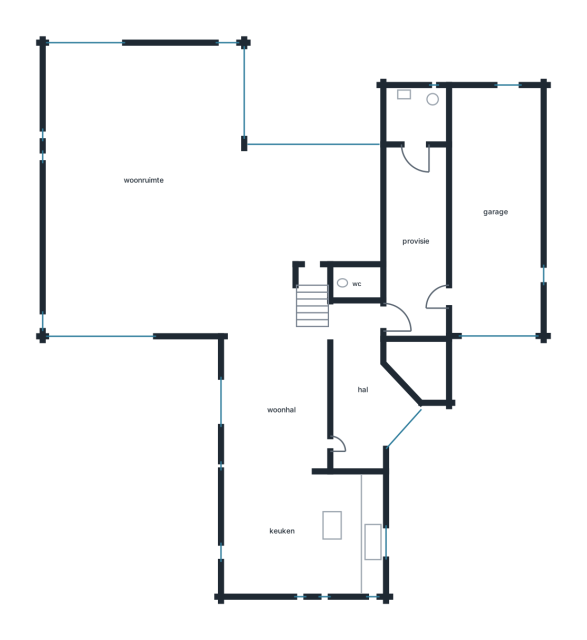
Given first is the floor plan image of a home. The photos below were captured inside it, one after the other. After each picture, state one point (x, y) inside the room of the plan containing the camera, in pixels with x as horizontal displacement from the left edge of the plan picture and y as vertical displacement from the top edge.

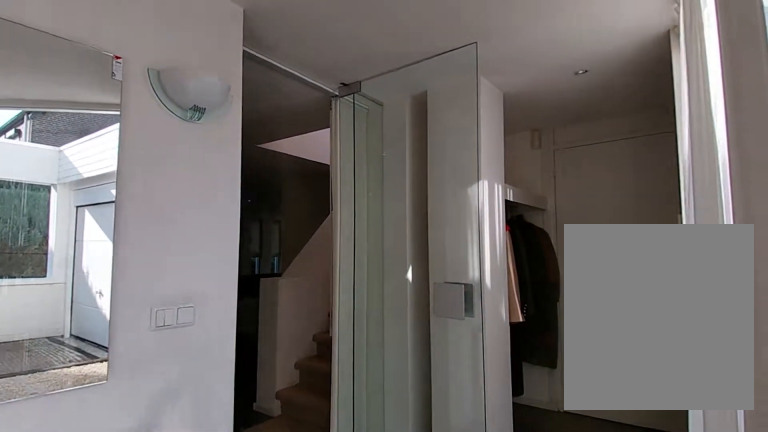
(363, 389)
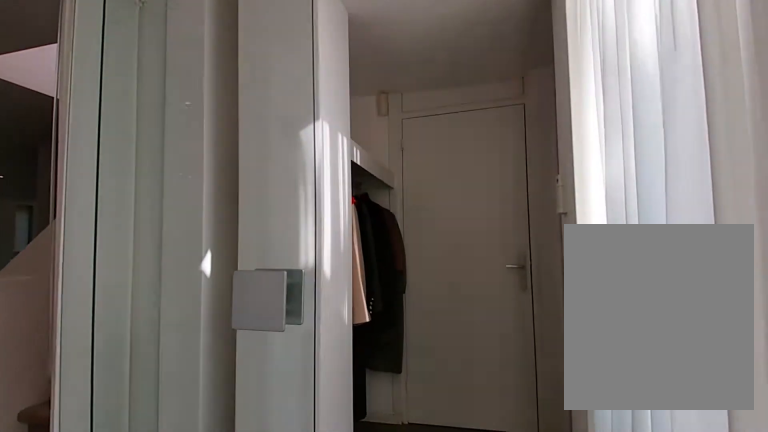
(363, 389)
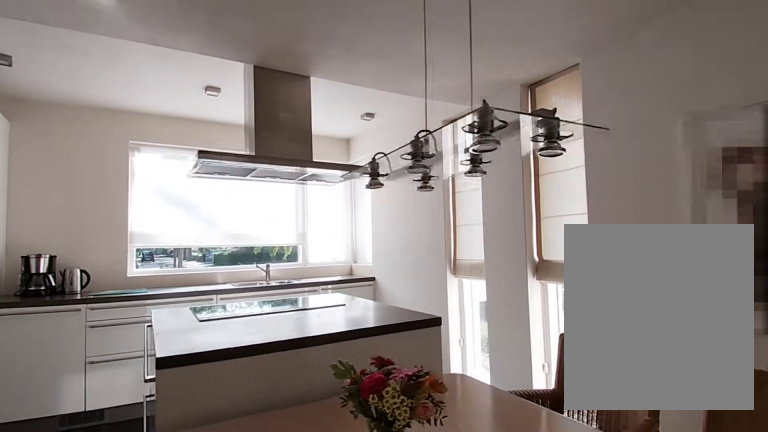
(288, 462)
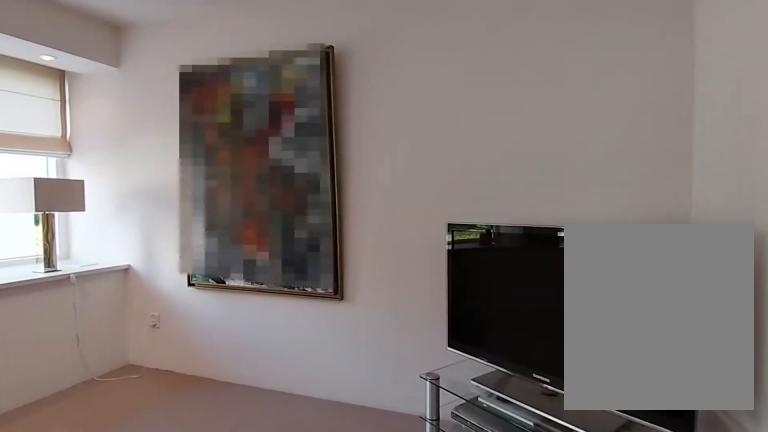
(311, 211)
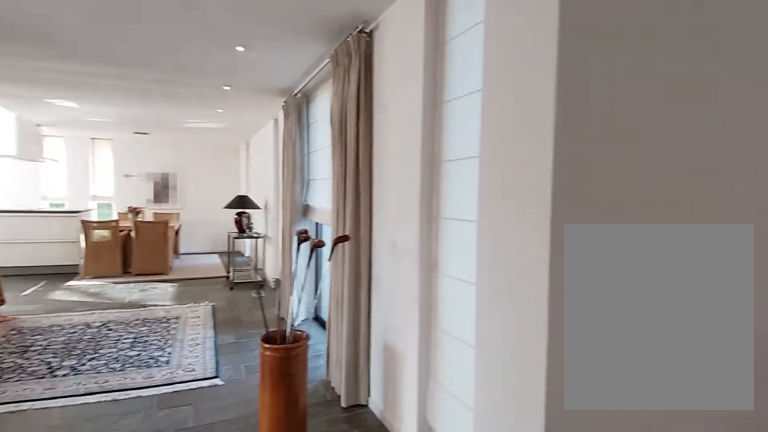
(288, 462)
